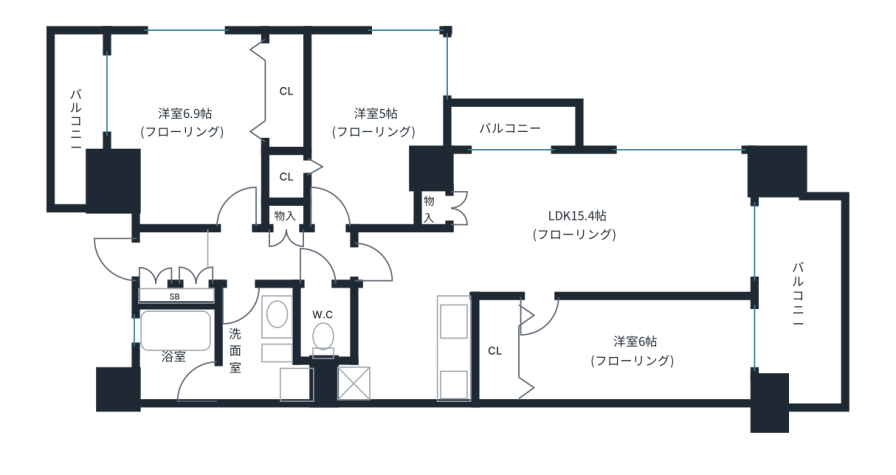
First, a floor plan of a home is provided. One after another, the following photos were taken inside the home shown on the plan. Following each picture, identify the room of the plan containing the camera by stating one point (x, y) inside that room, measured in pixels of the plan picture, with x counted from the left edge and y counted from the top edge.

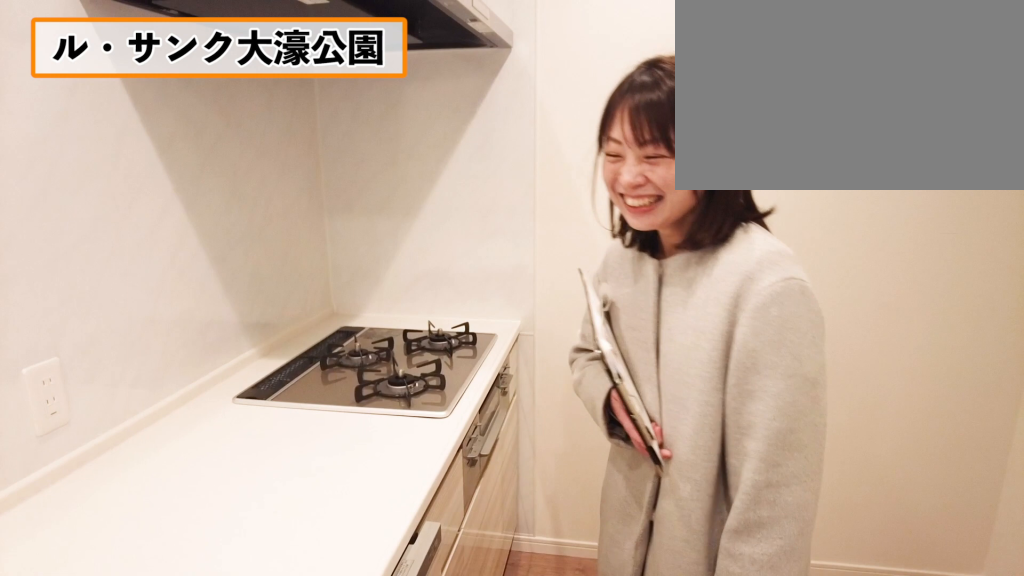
(408, 357)
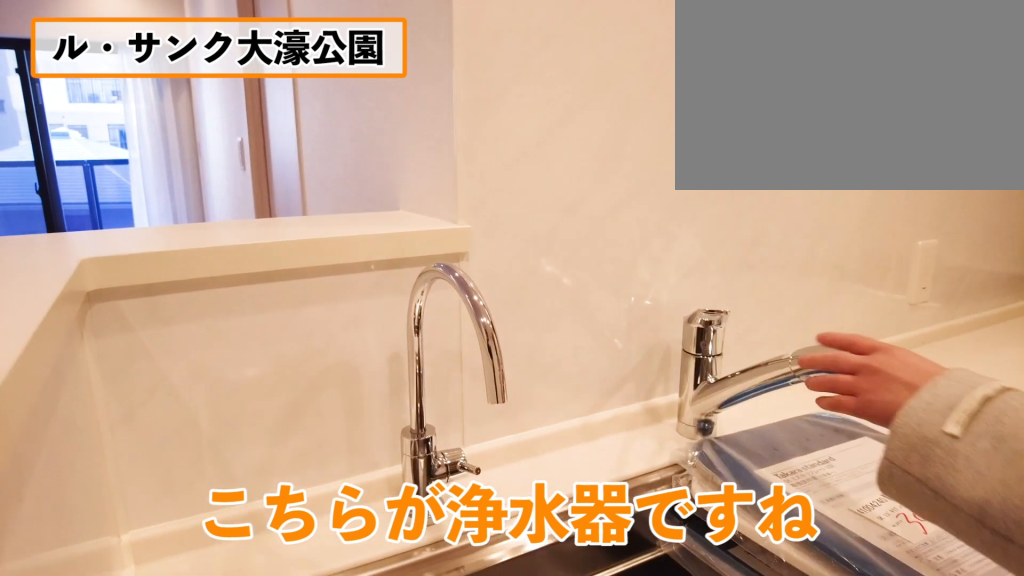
(408, 357)
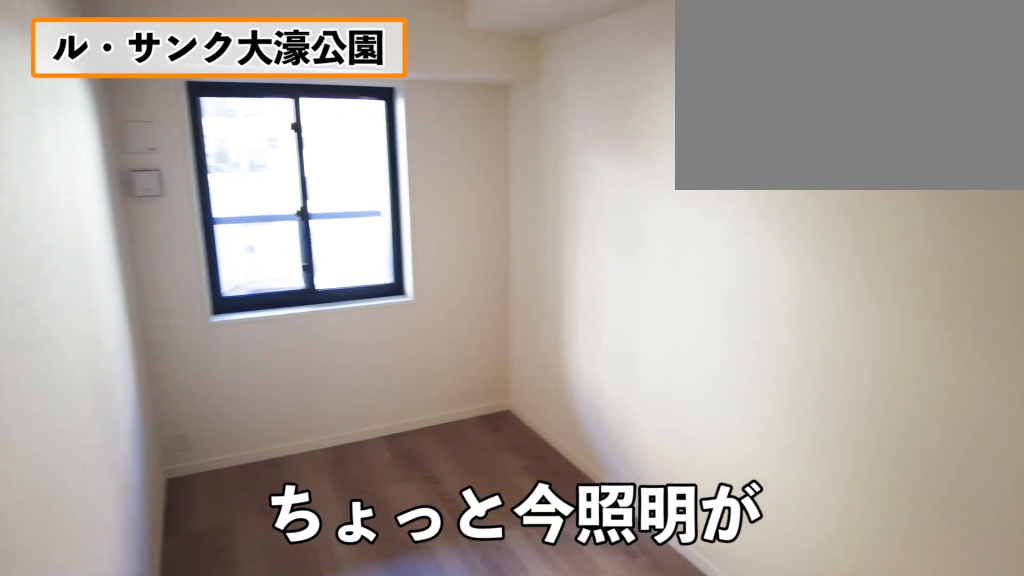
(636, 350)
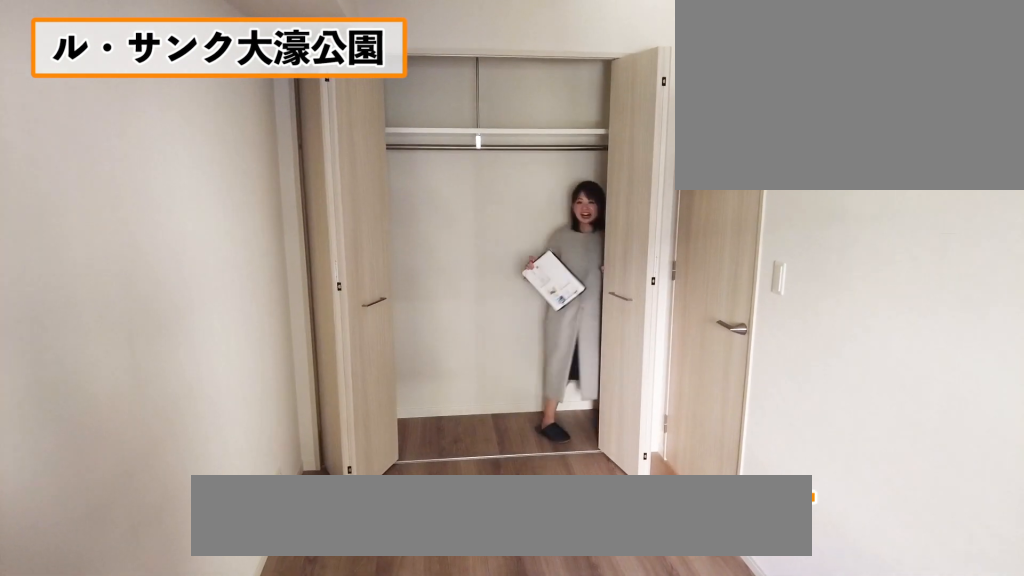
(636, 350)
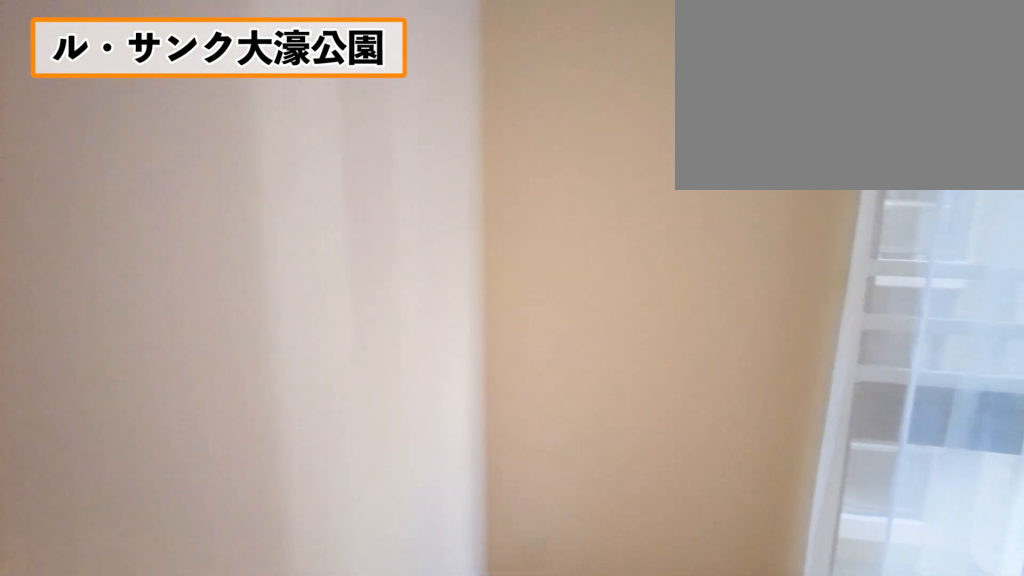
(374, 125)
